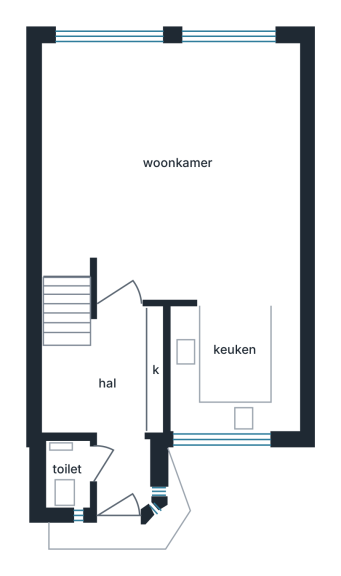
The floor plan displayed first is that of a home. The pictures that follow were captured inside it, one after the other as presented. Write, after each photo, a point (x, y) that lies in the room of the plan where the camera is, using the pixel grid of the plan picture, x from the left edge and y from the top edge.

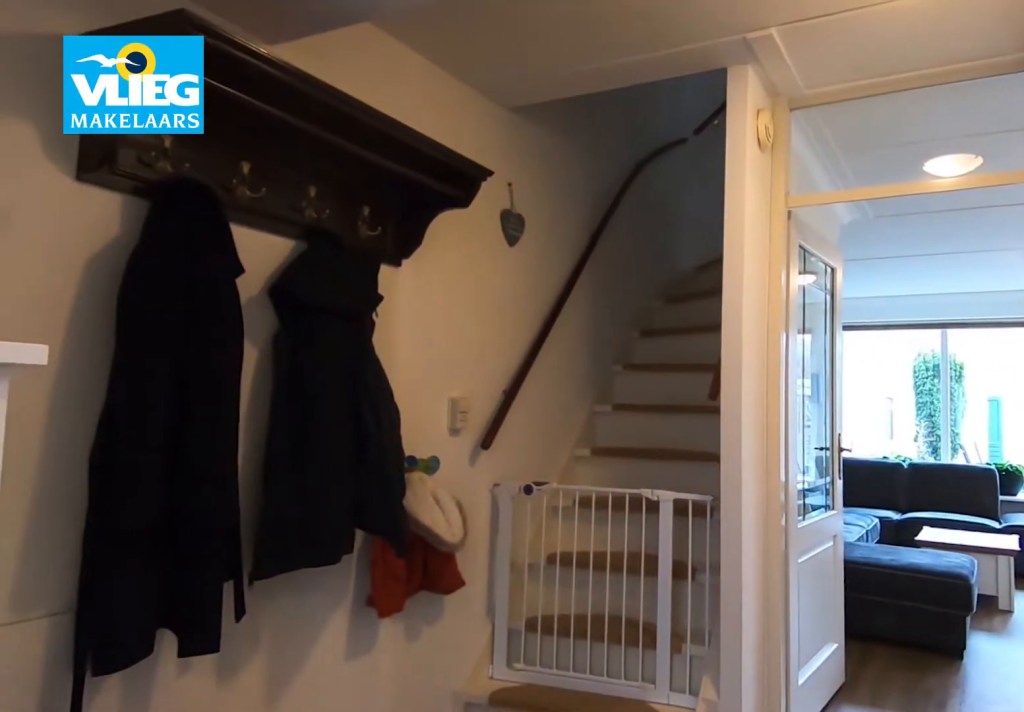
(104, 403)
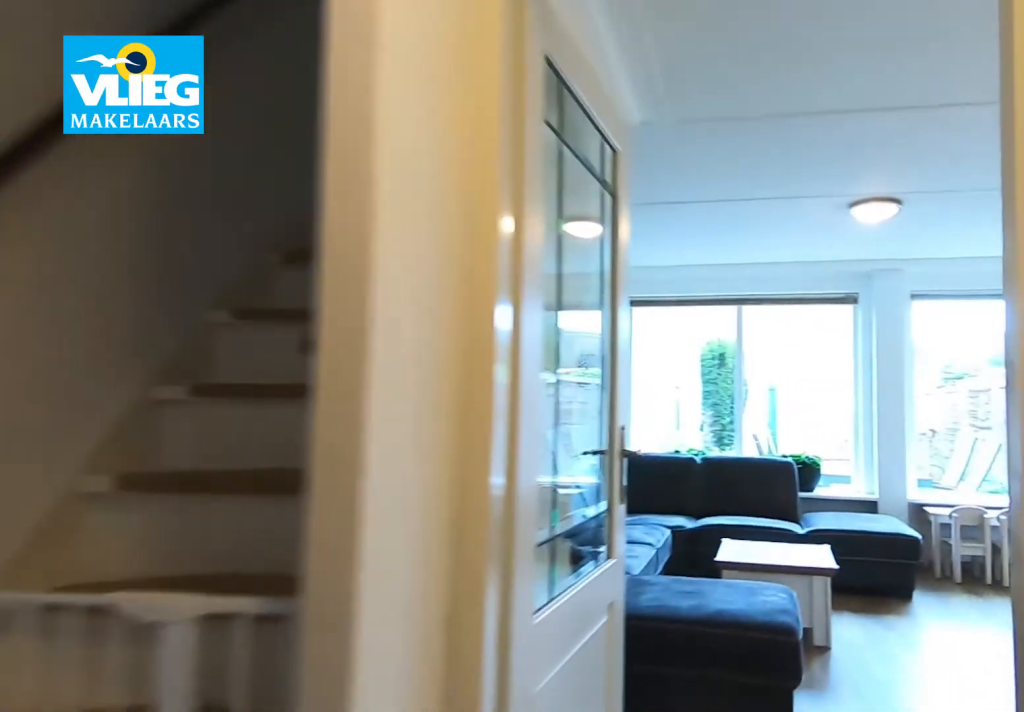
(104, 403)
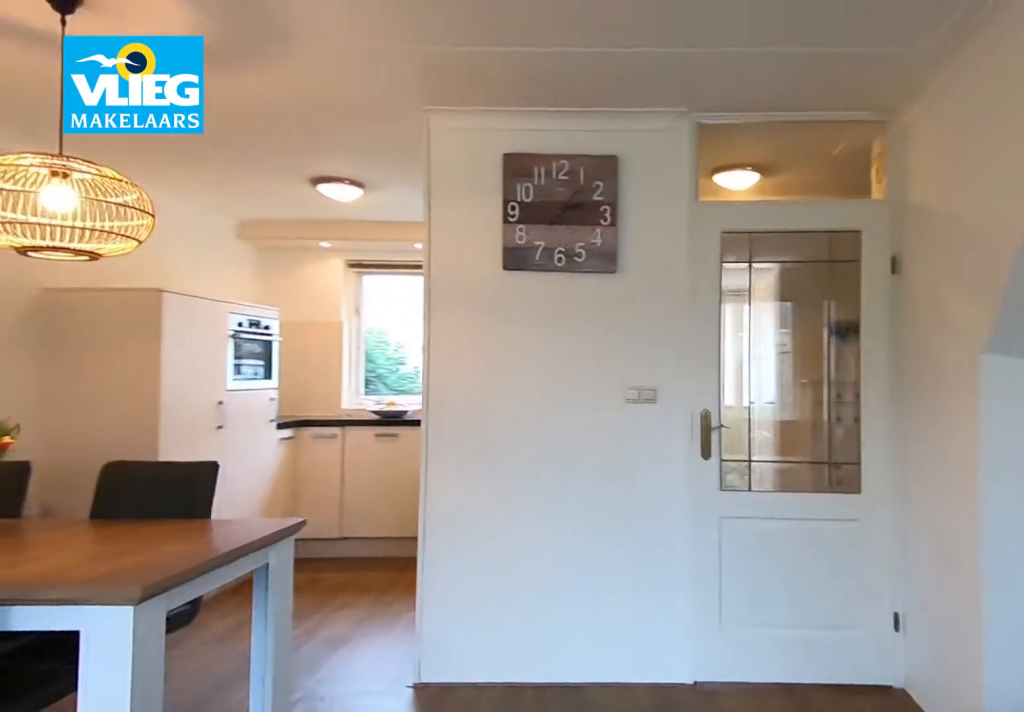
(166, 116)
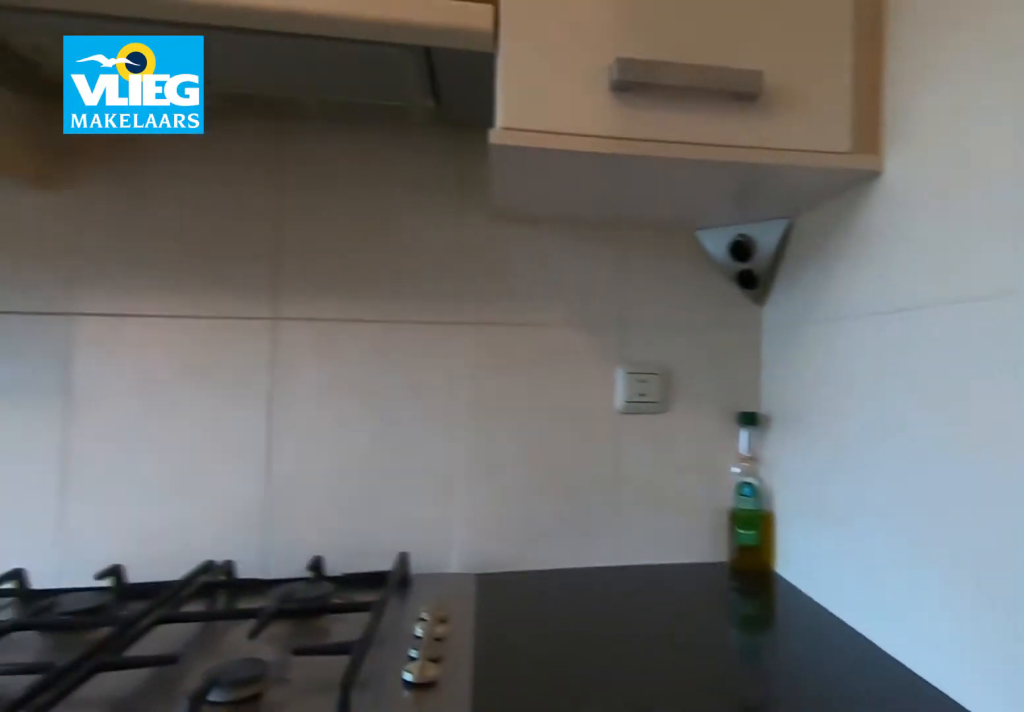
(236, 367)
